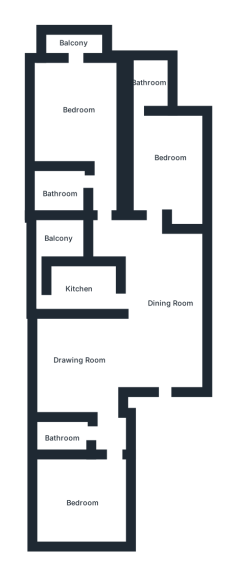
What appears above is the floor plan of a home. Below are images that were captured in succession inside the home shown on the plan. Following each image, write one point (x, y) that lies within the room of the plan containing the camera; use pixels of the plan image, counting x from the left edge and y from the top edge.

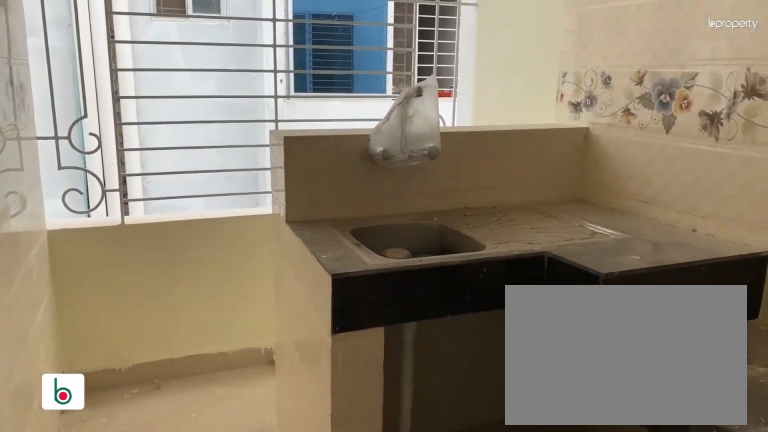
(82, 286)
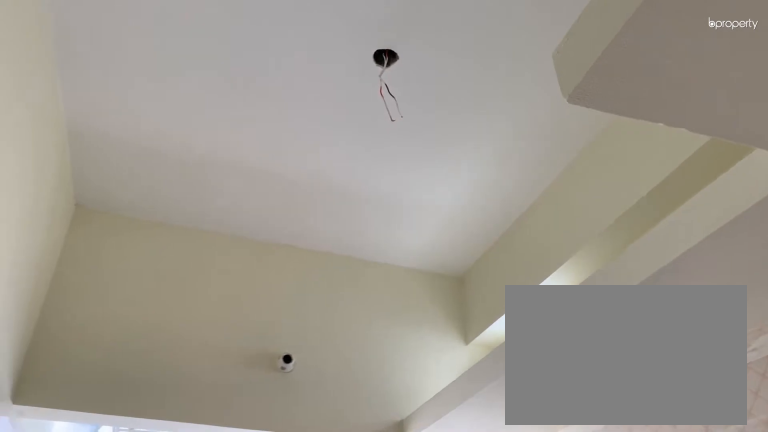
(82, 286)
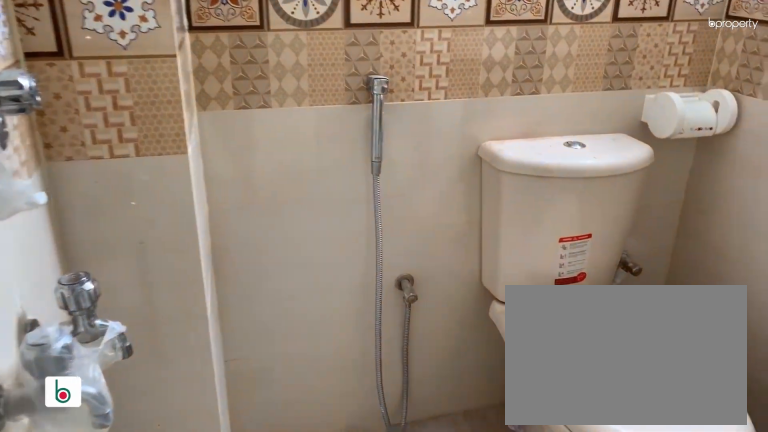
(149, 86)
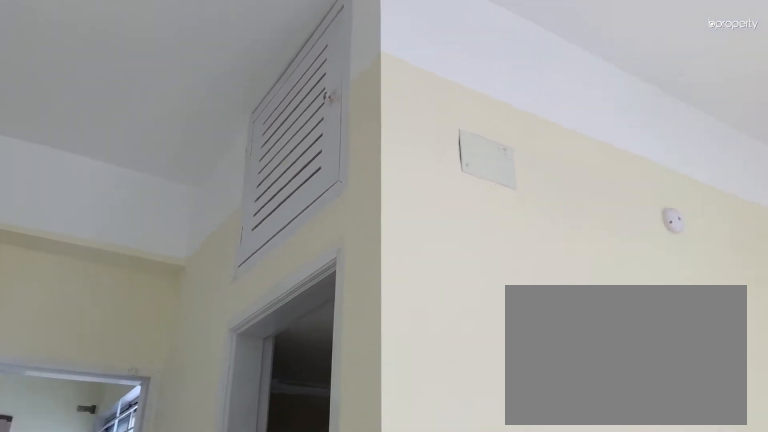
(72, 103)
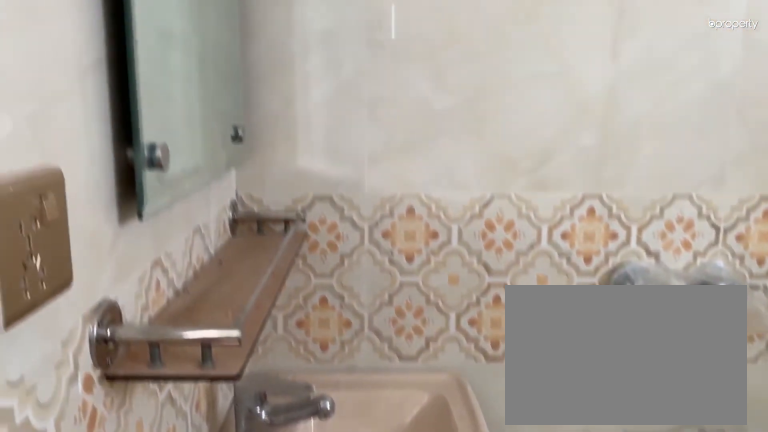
(60, 191)
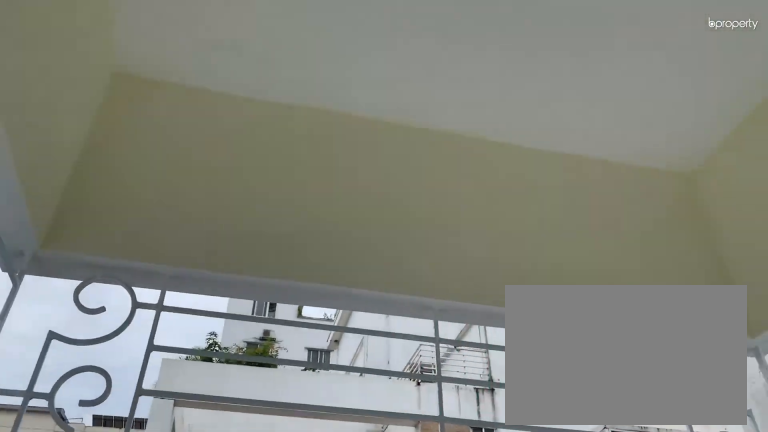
(74, 39)
